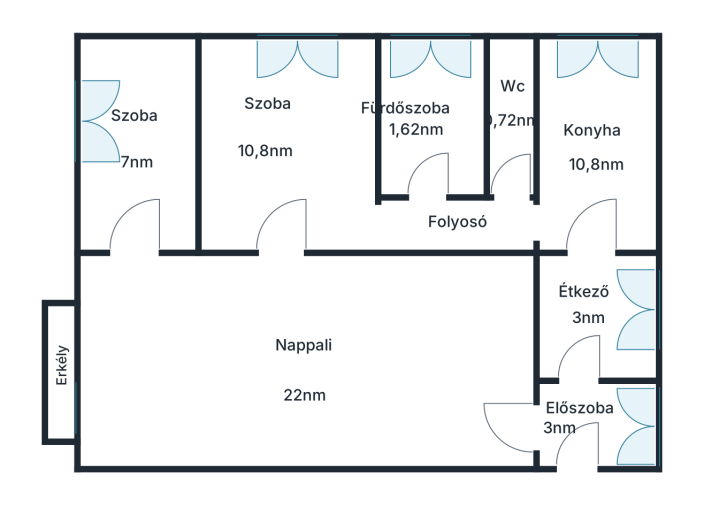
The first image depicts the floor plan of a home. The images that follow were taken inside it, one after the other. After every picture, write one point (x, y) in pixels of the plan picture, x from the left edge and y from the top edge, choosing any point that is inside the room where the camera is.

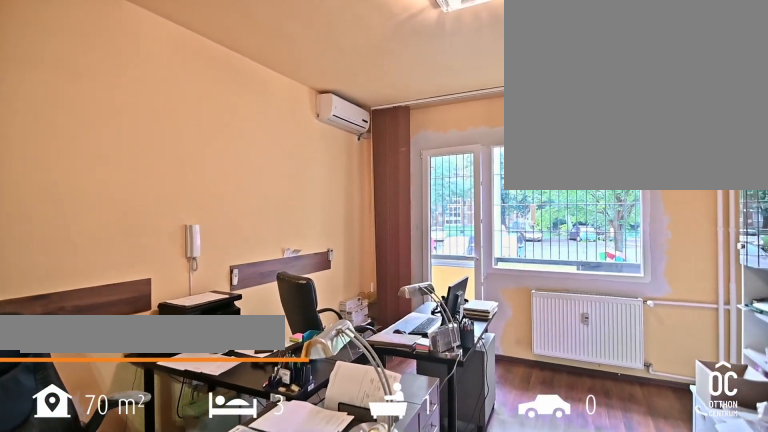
(297, 367)
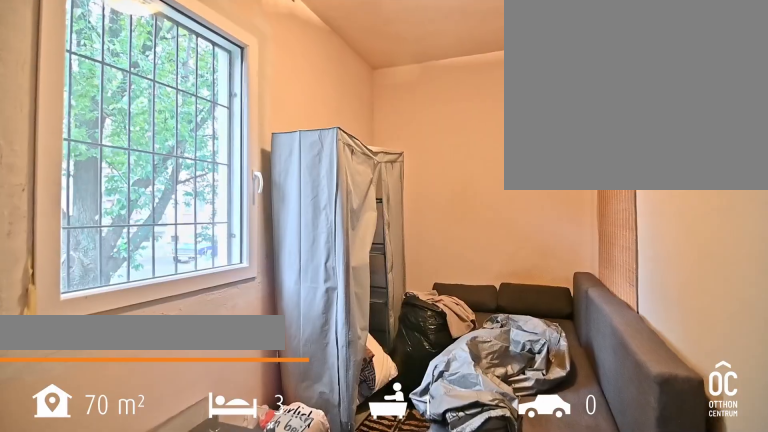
(143, 138)
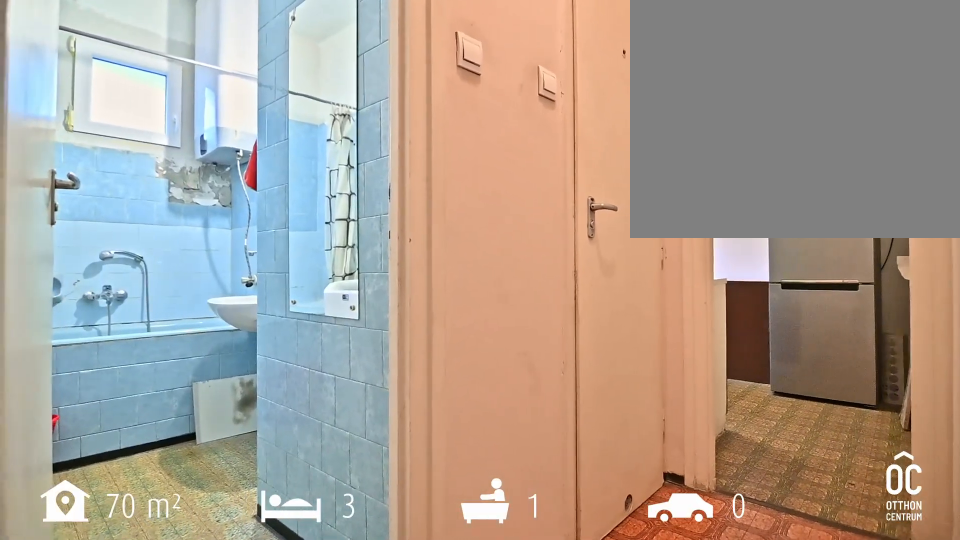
(451, 225)
